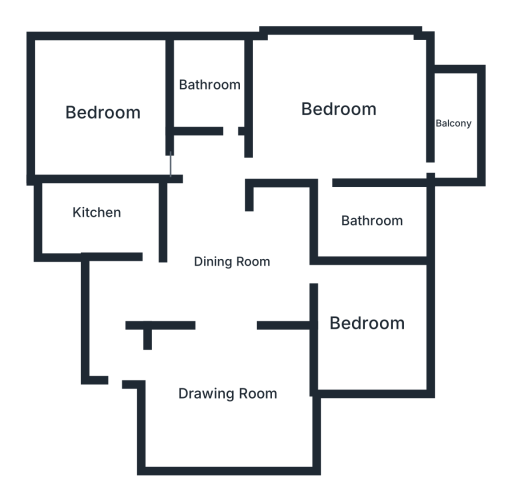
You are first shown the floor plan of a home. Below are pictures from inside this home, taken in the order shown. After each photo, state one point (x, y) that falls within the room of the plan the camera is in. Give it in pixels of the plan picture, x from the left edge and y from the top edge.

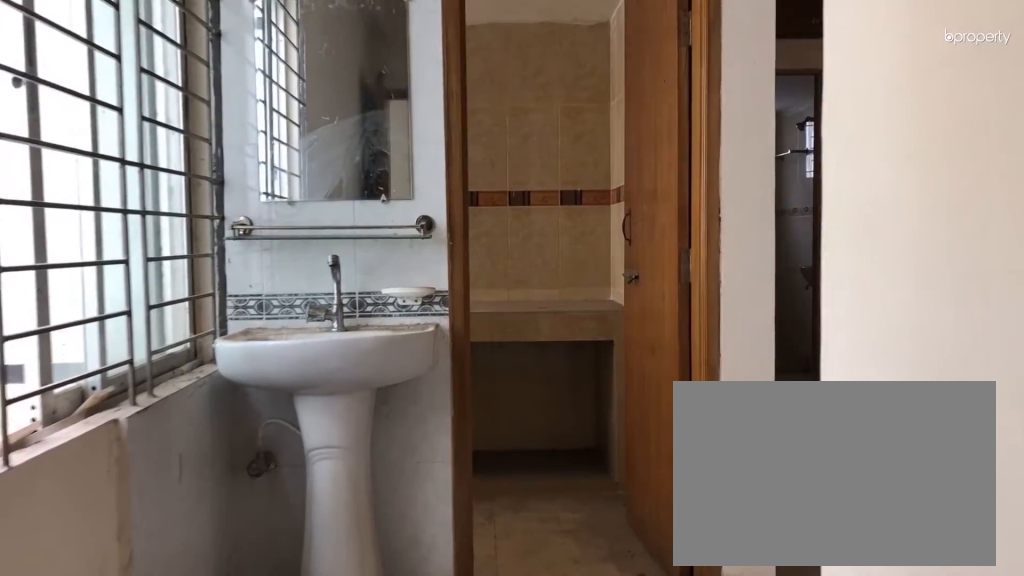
(118, 308)
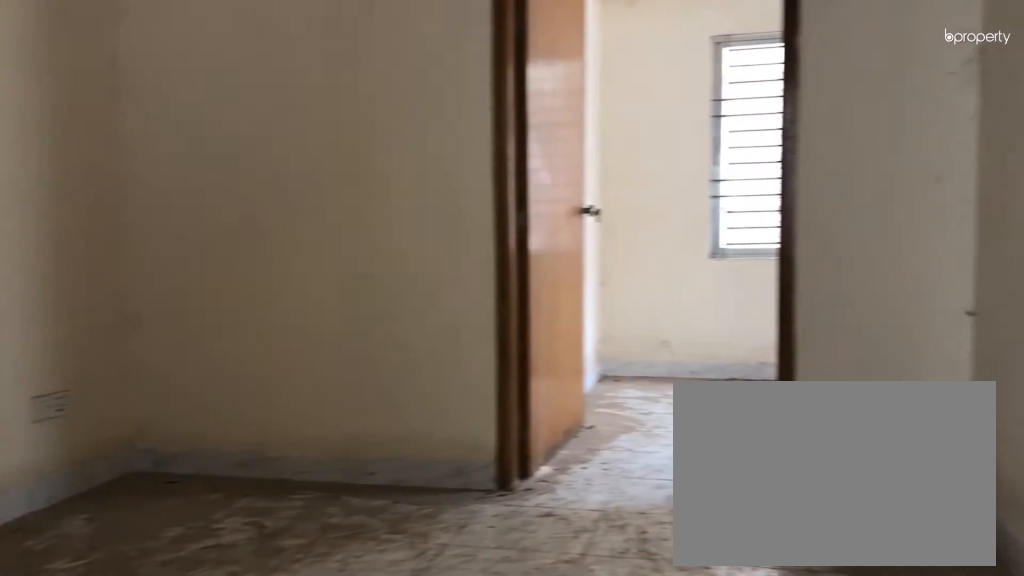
(229, 264)
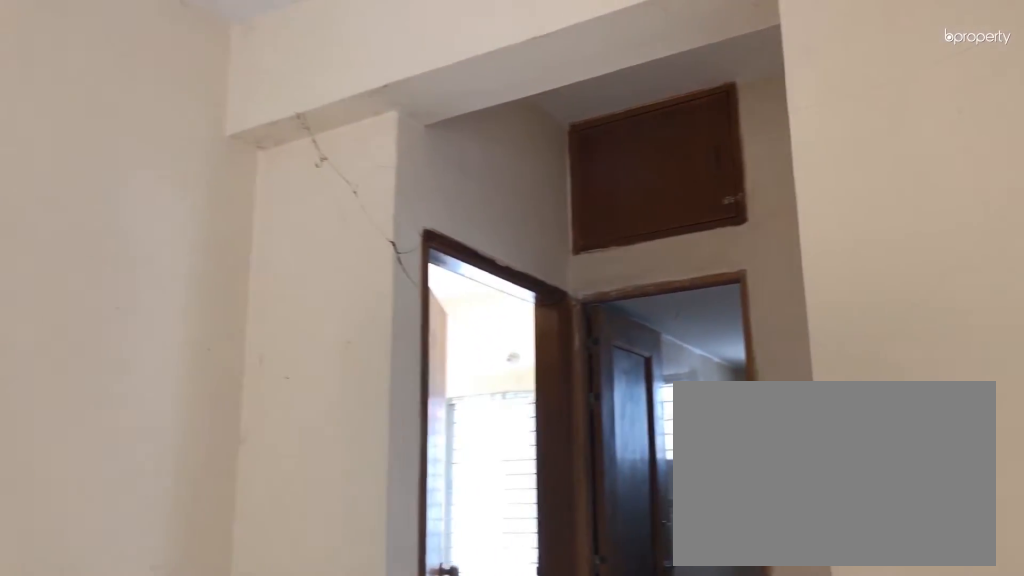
(232, 262)
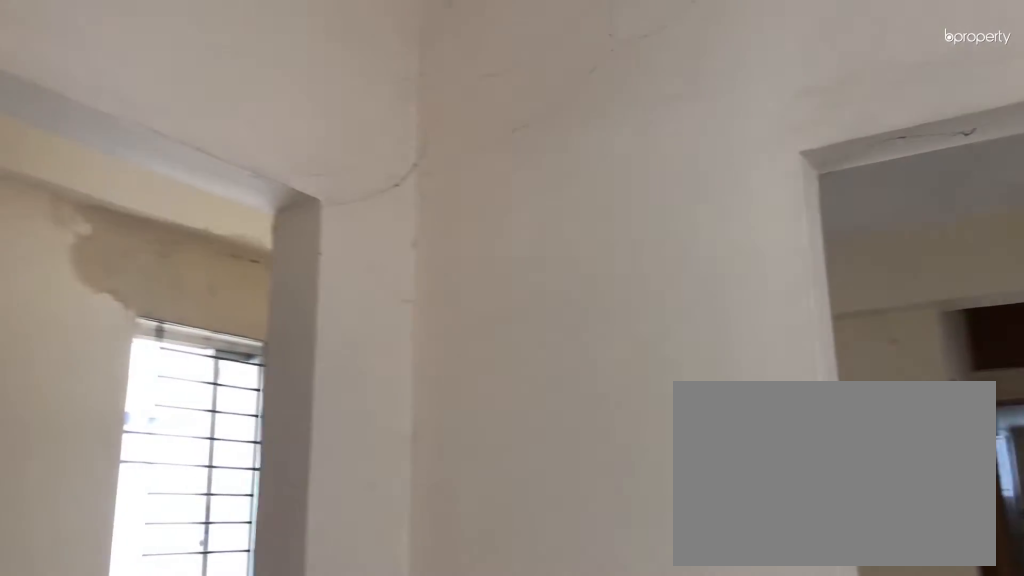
(236, 402)
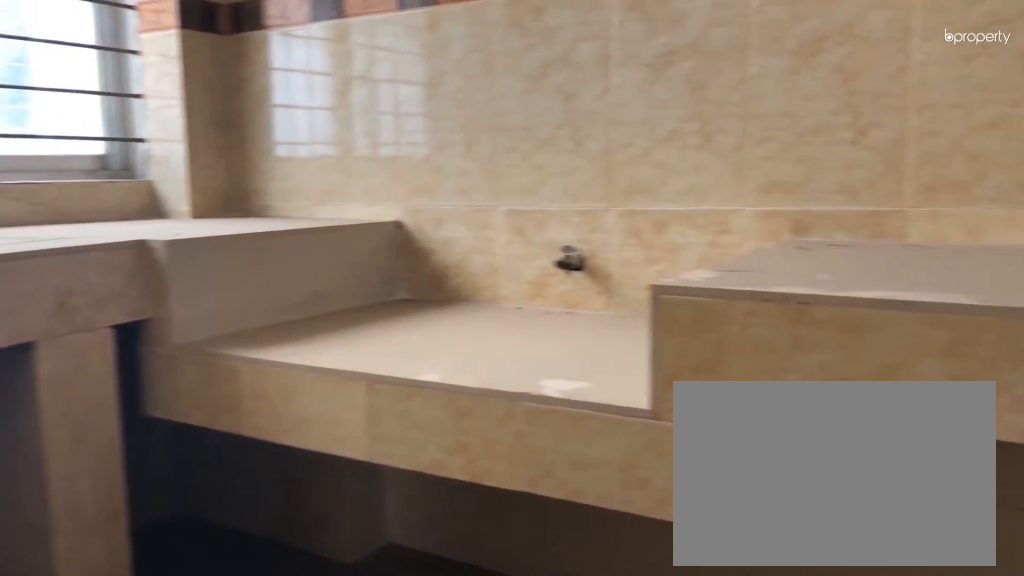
(97, 213)
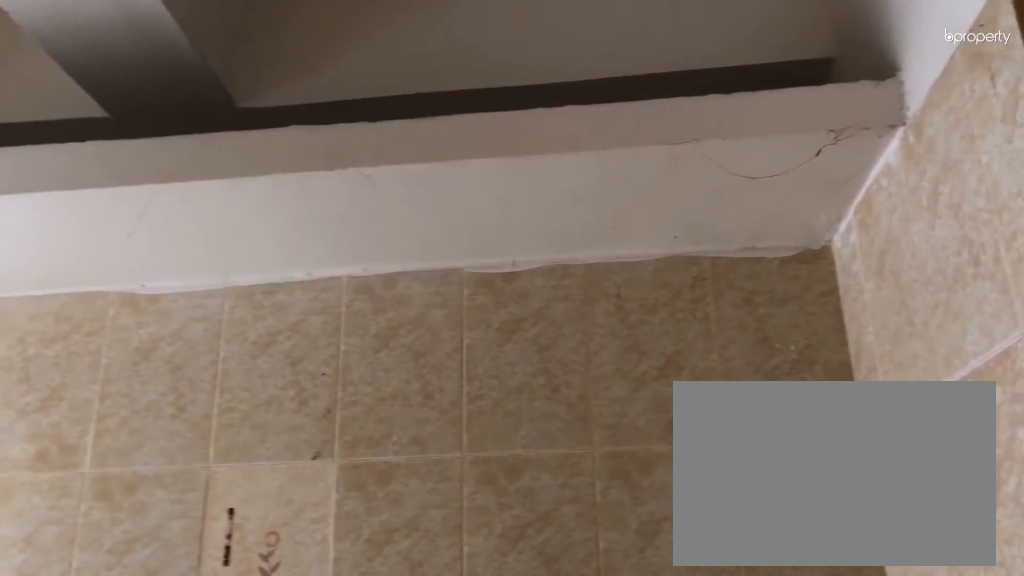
(97, 213)
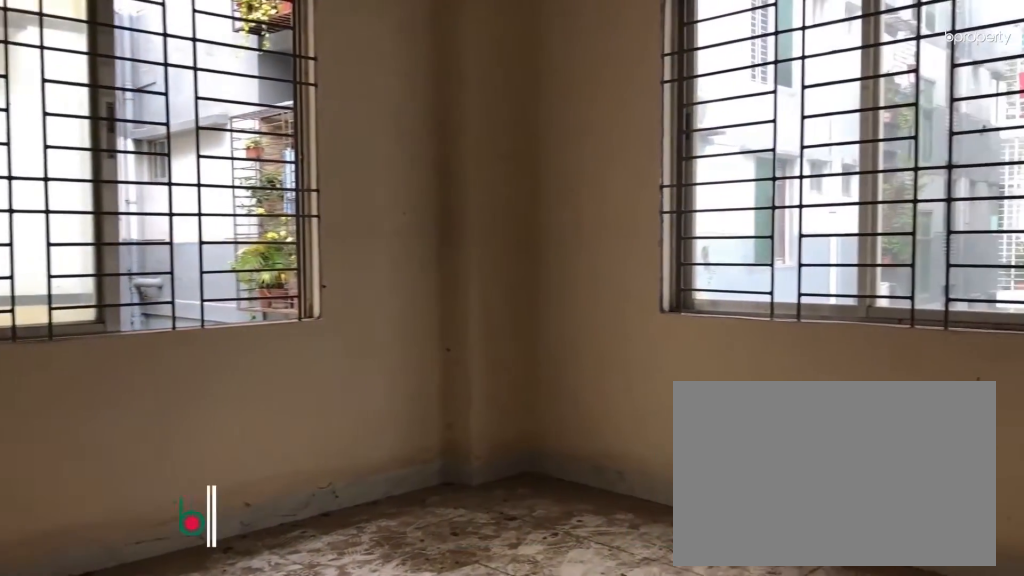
(100, 114)
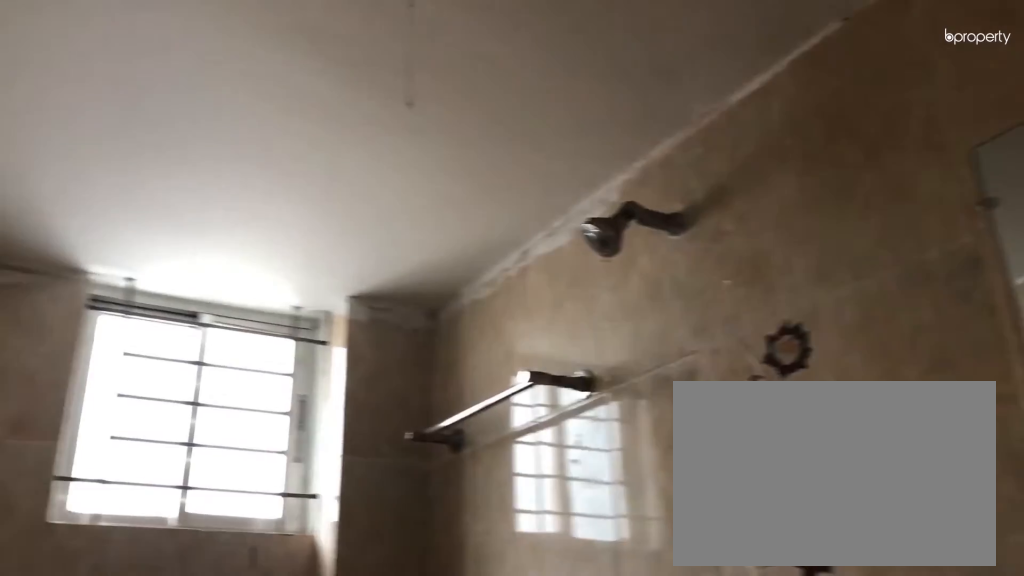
(212, 83)
